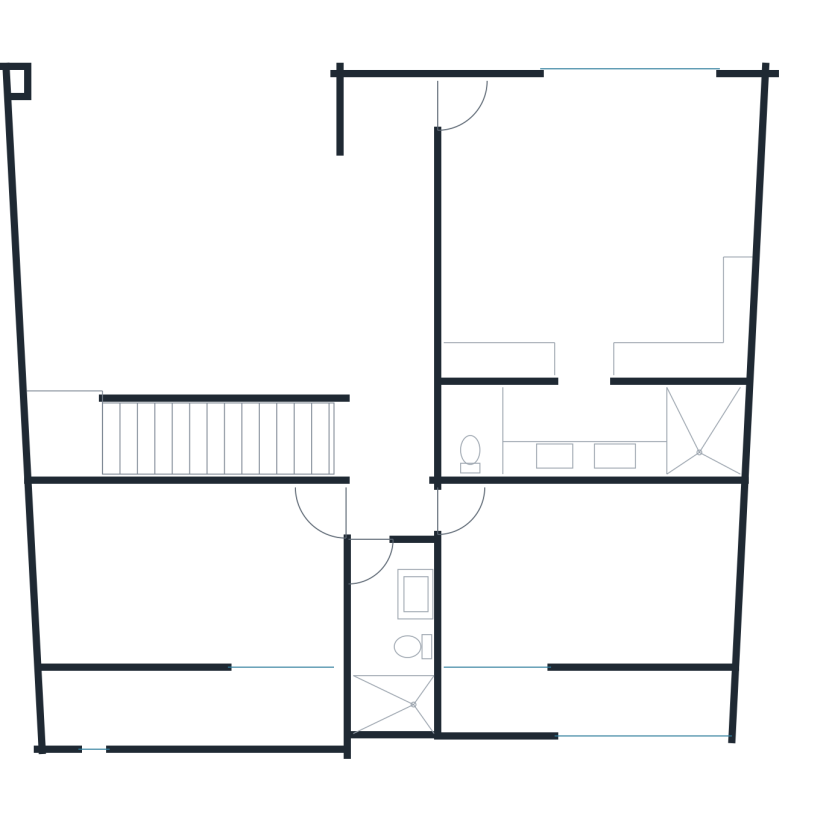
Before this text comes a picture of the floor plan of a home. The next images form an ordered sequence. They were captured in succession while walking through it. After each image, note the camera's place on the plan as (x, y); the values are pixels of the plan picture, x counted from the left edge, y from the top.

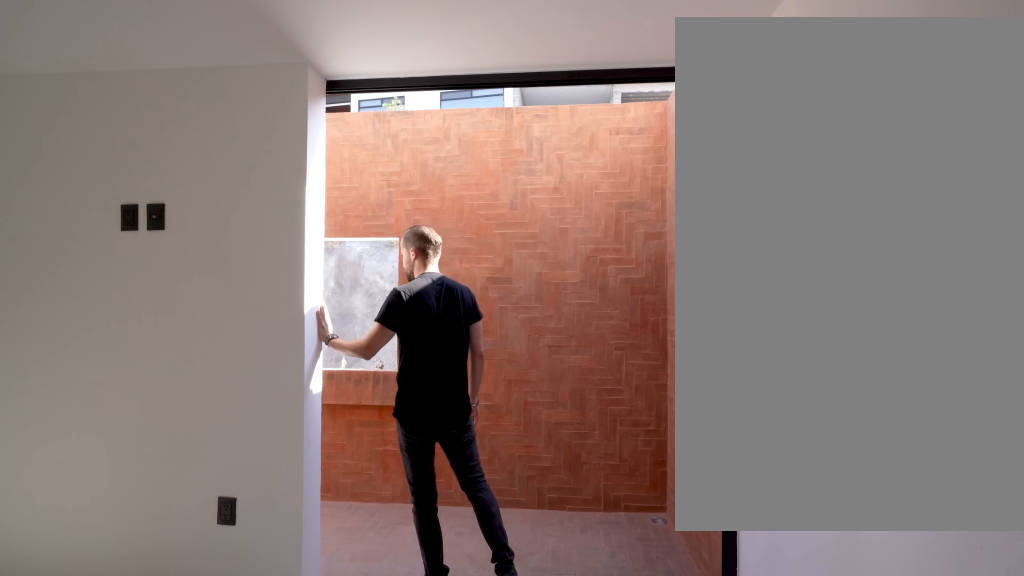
(463, 634)
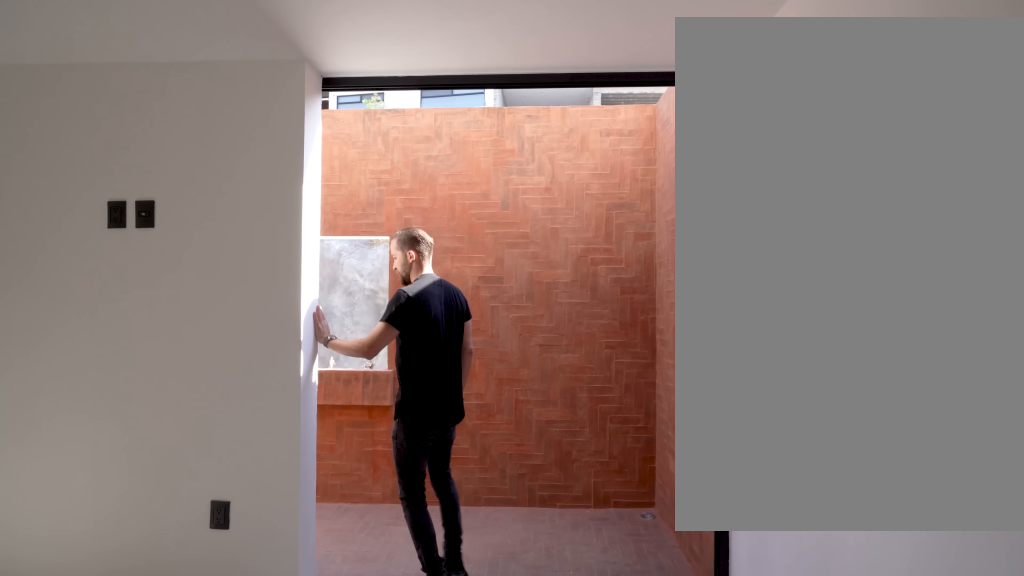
(462, 634)
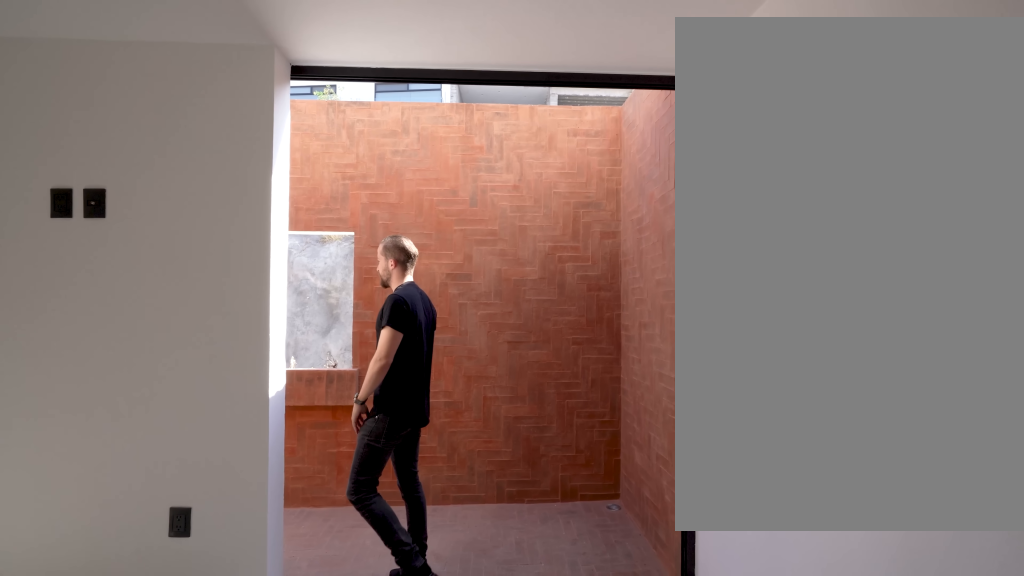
(463, 634)
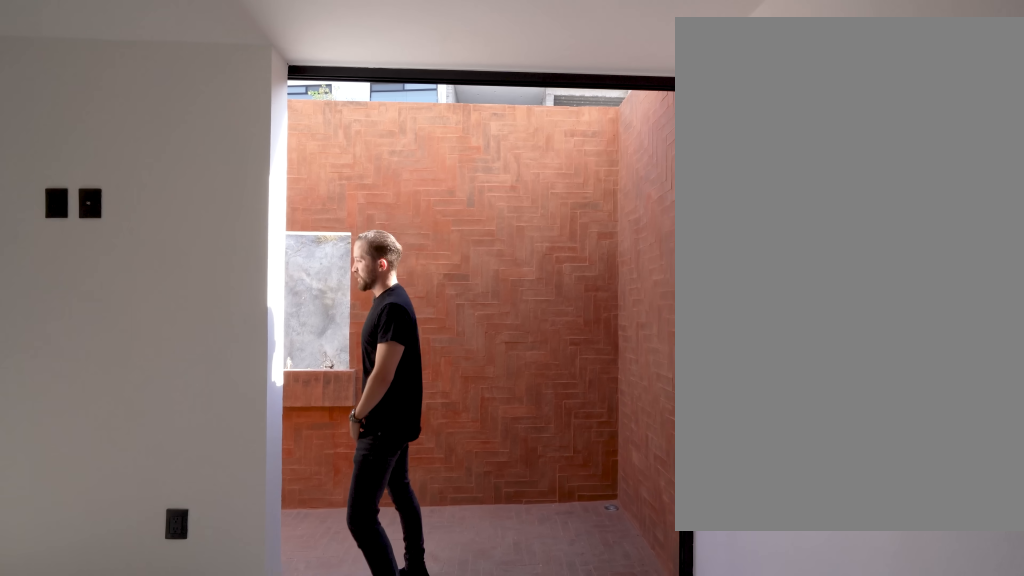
(463, 634)
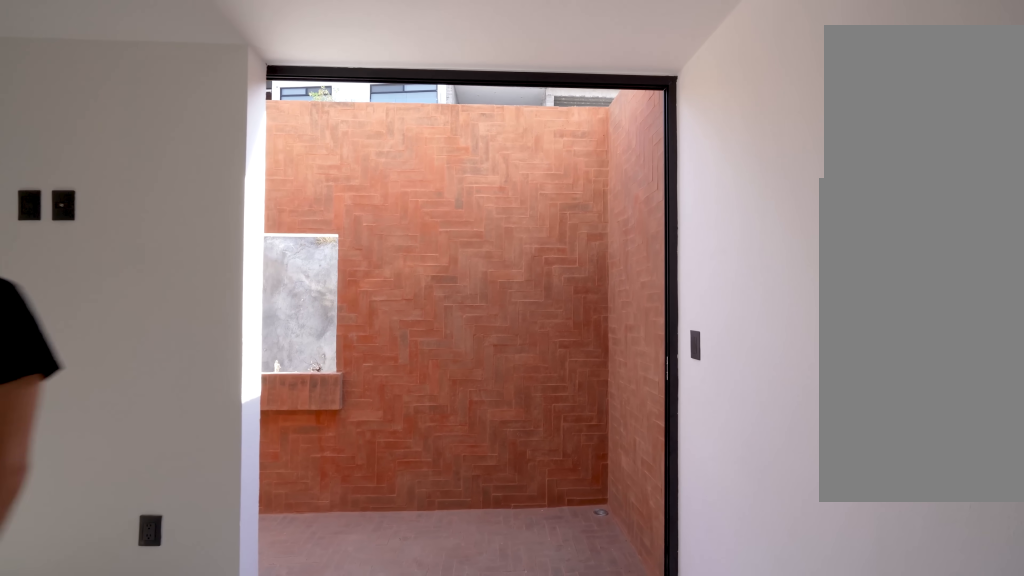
(463, 634)
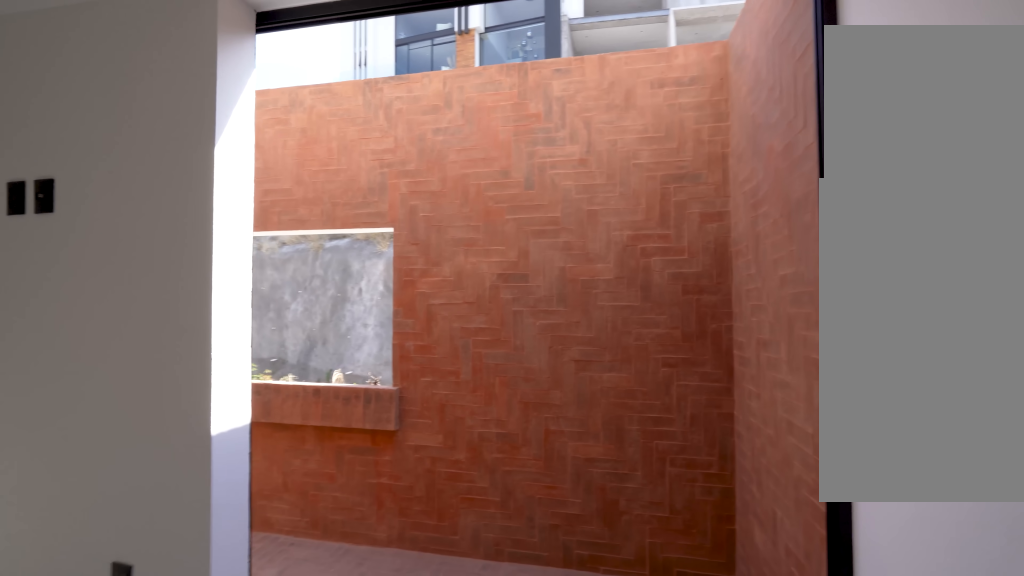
(462, 634)
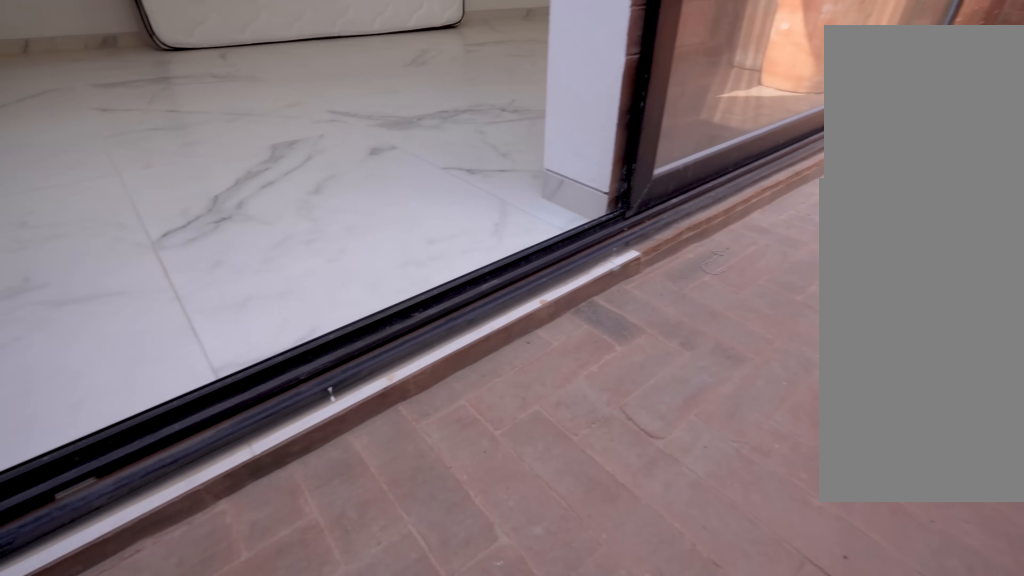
(554, 702)
